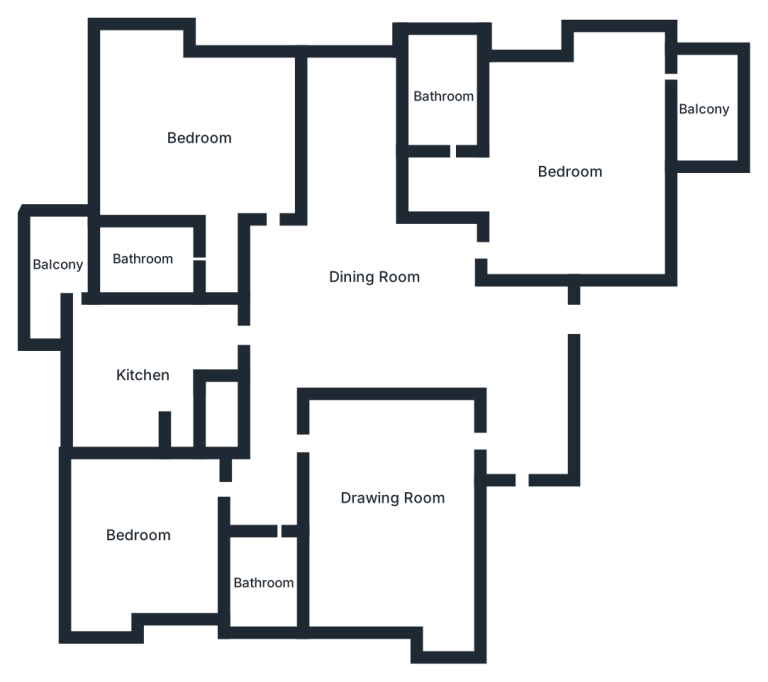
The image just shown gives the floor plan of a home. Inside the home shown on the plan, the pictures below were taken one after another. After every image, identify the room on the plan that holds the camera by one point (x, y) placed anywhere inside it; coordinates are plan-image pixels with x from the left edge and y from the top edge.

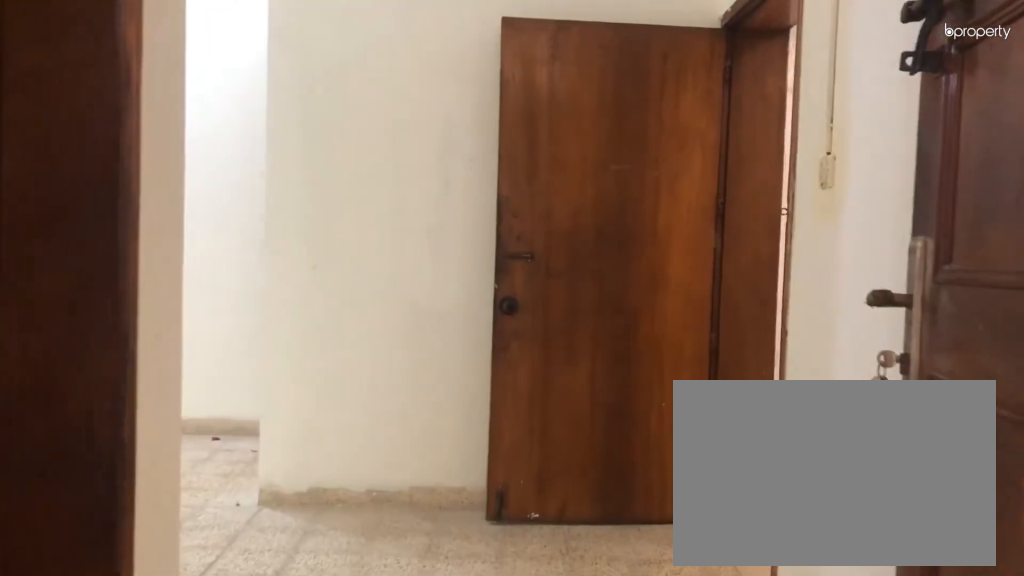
(521, 417)
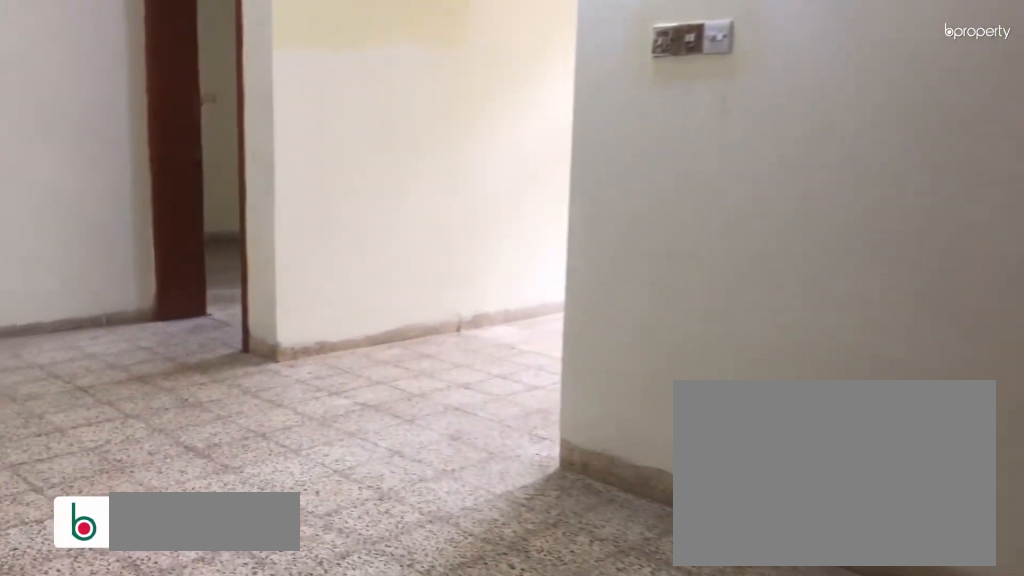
(368, 274)
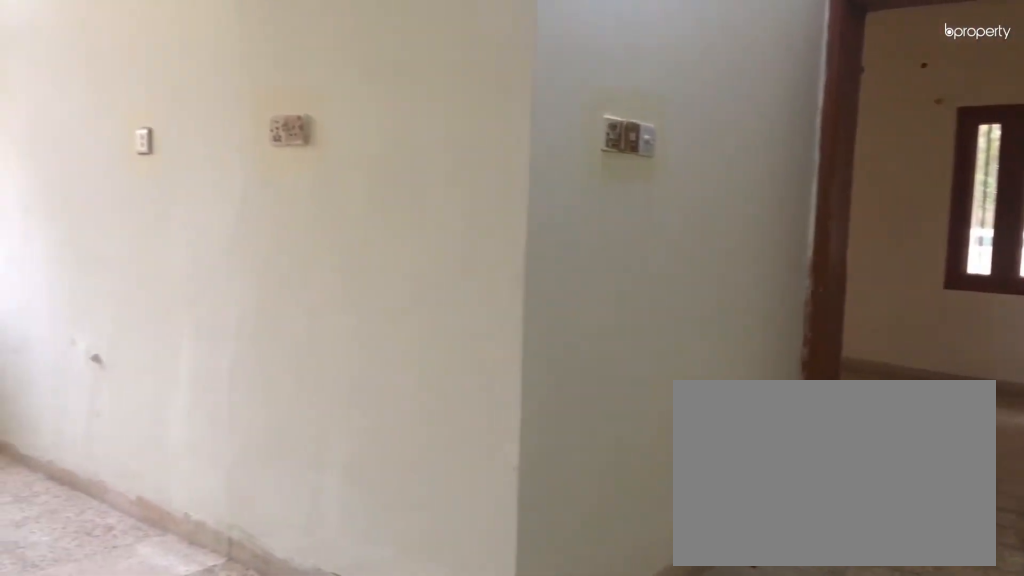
(368, 274)
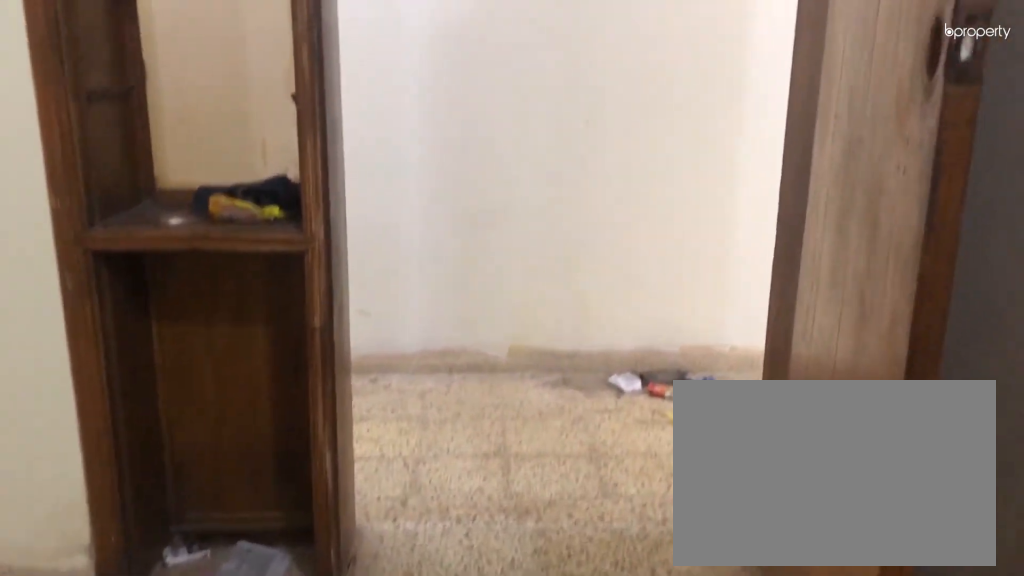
(393, 499)
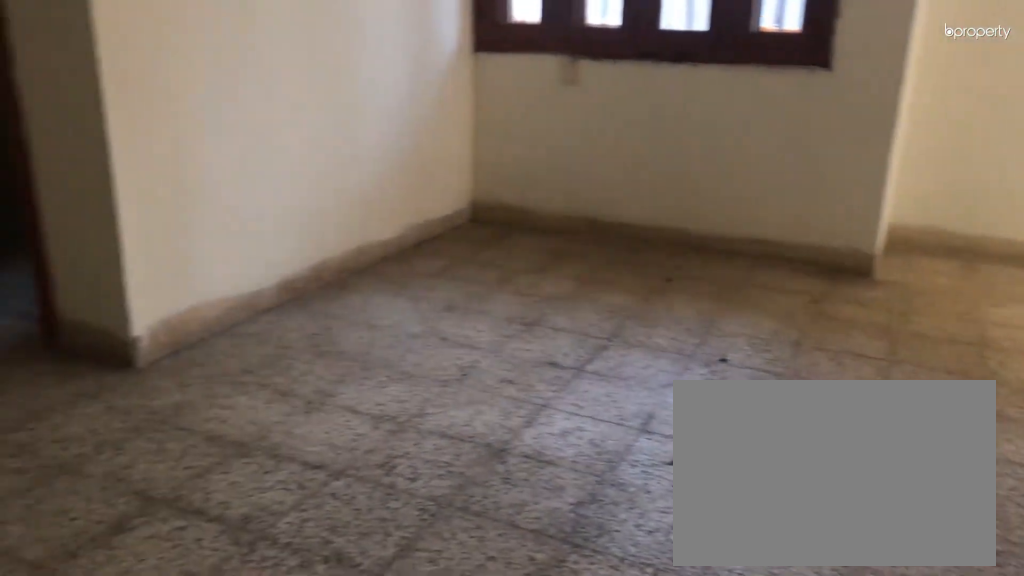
(568, 174)
